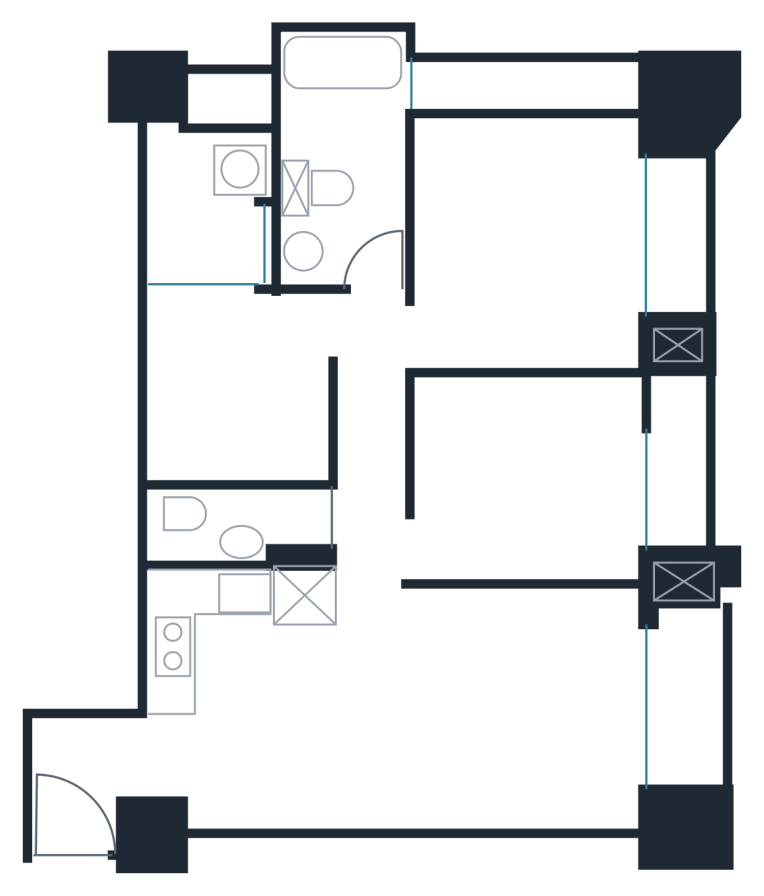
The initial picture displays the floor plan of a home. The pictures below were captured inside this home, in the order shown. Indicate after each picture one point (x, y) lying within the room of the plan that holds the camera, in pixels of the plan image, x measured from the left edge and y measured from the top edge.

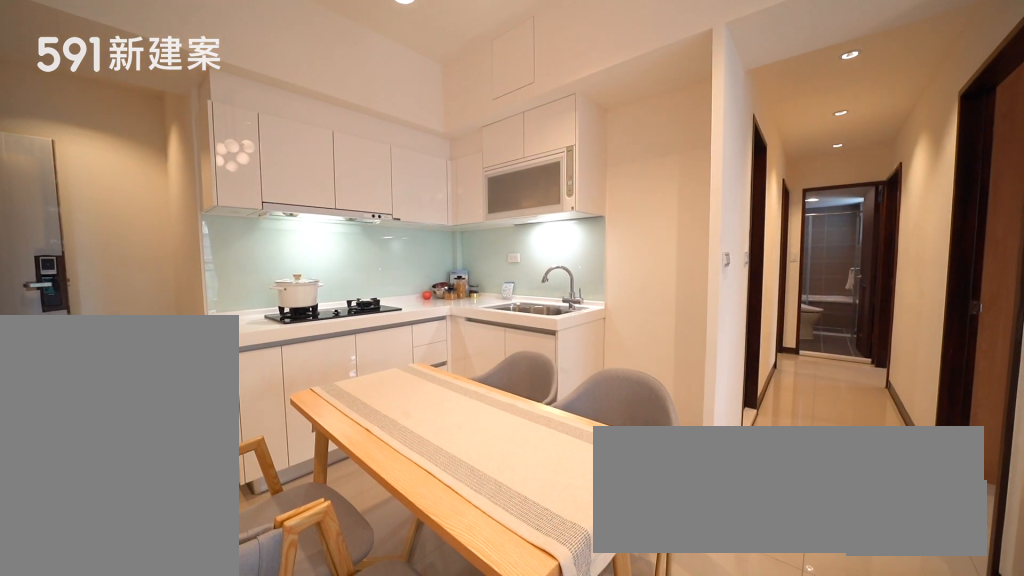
(312, 727)
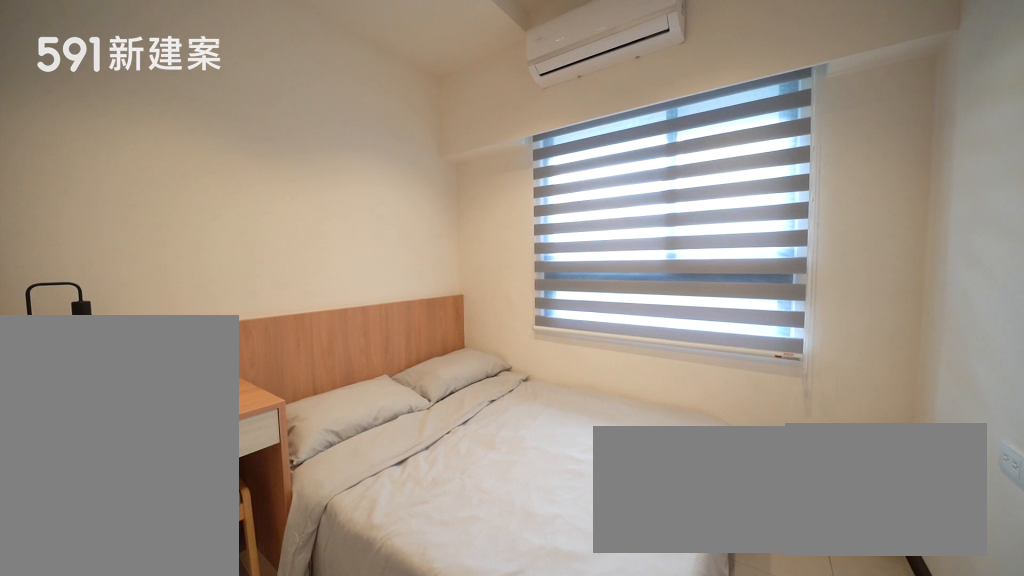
(534, 480)
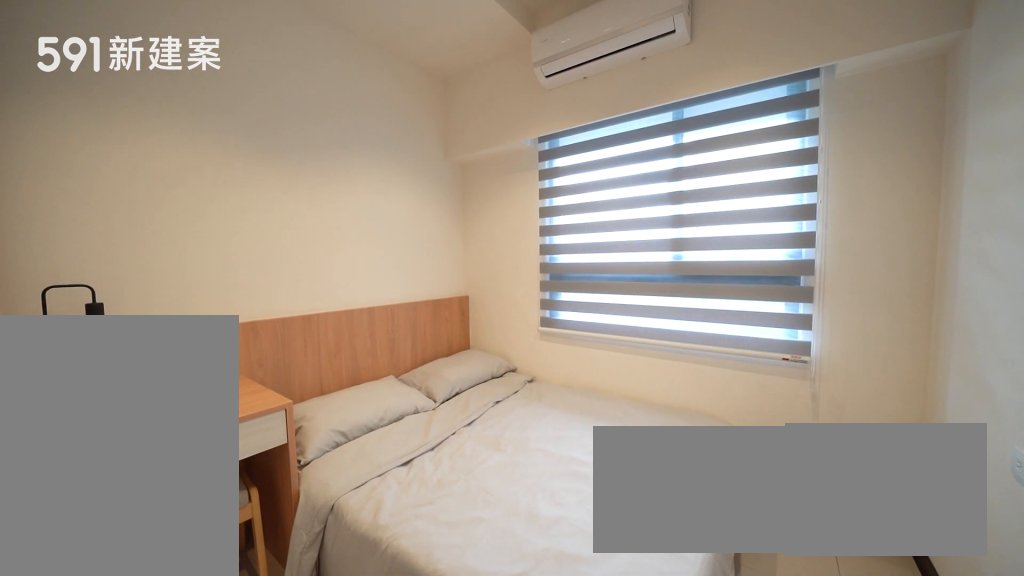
(534, 480)
